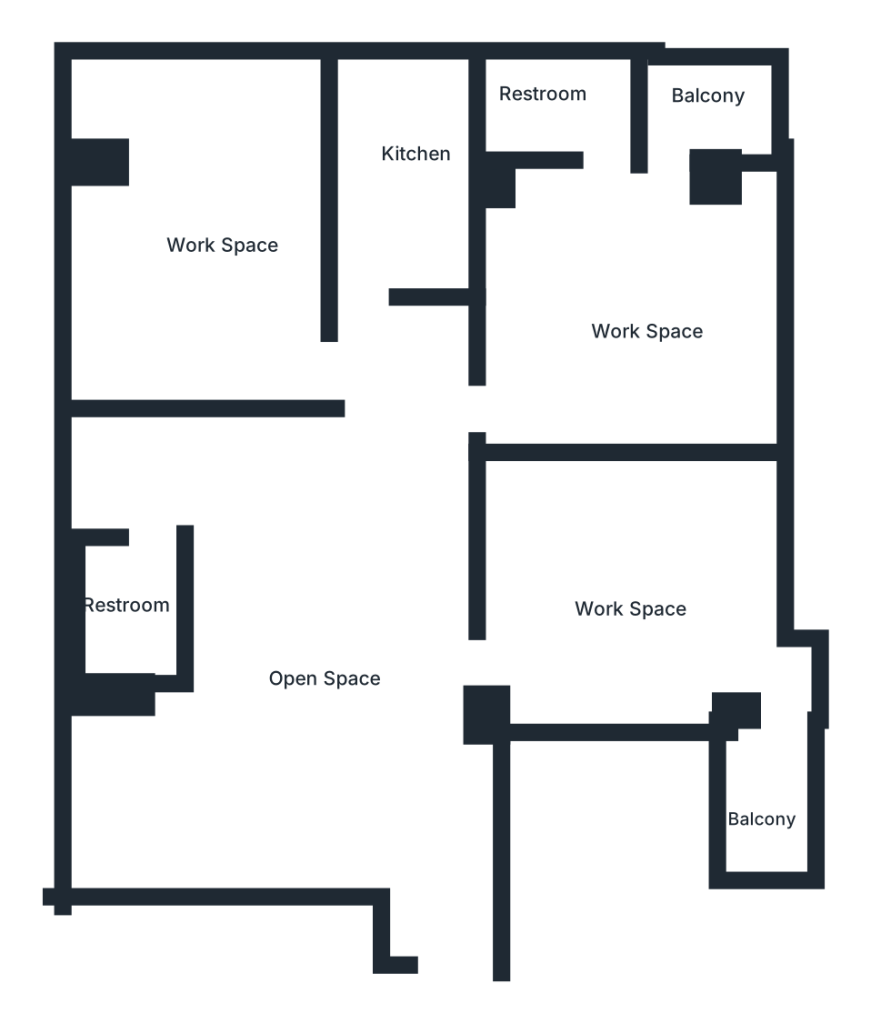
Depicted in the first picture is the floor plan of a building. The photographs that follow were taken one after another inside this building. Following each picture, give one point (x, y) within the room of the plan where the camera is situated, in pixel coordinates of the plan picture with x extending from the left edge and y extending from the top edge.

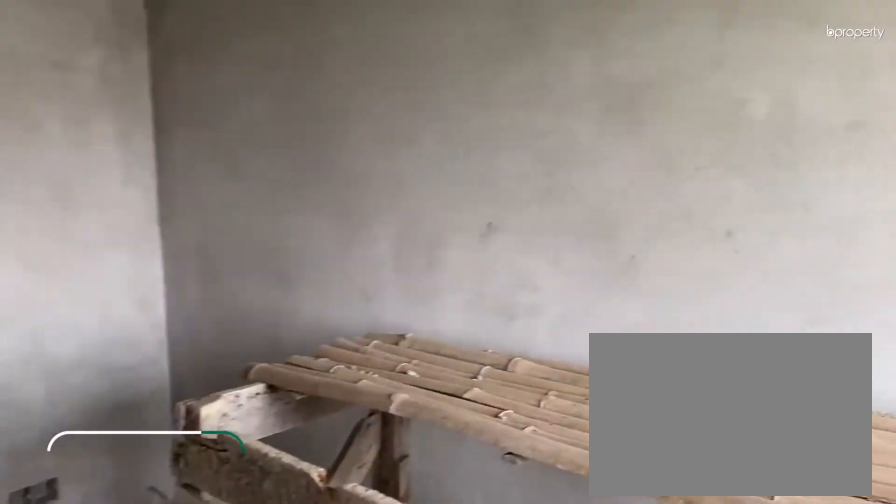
(646, 637)
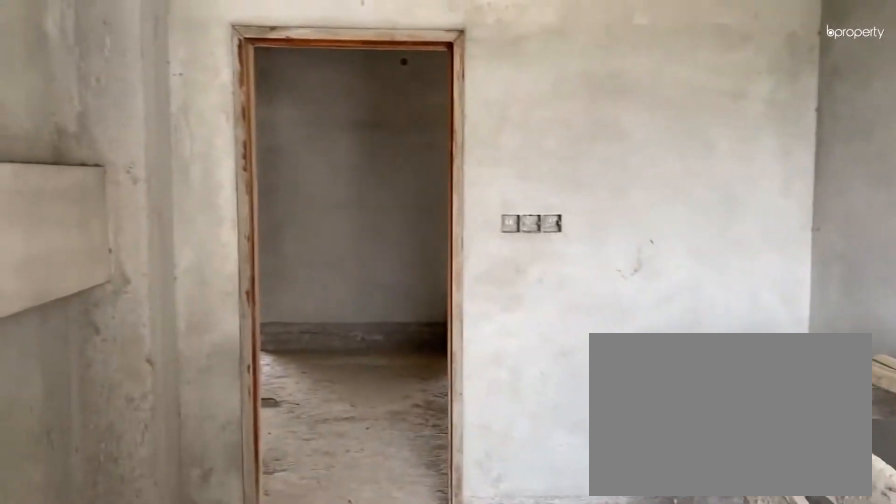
(646, 637)
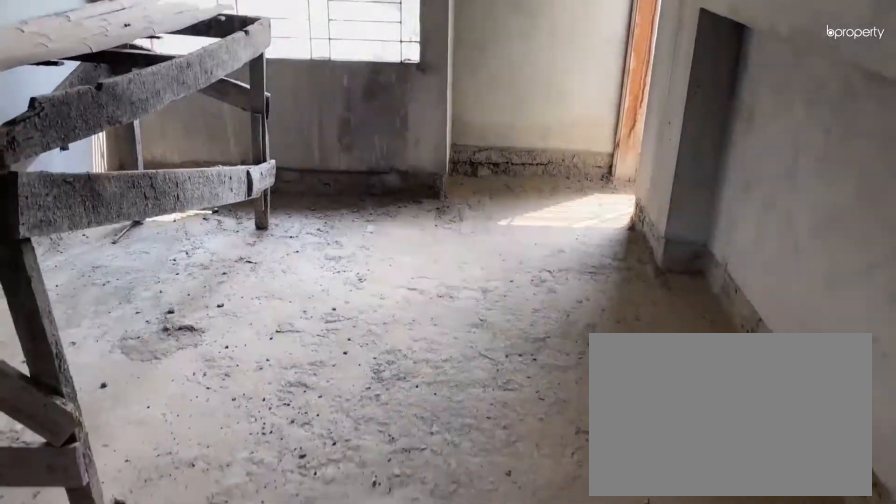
(660, 625)
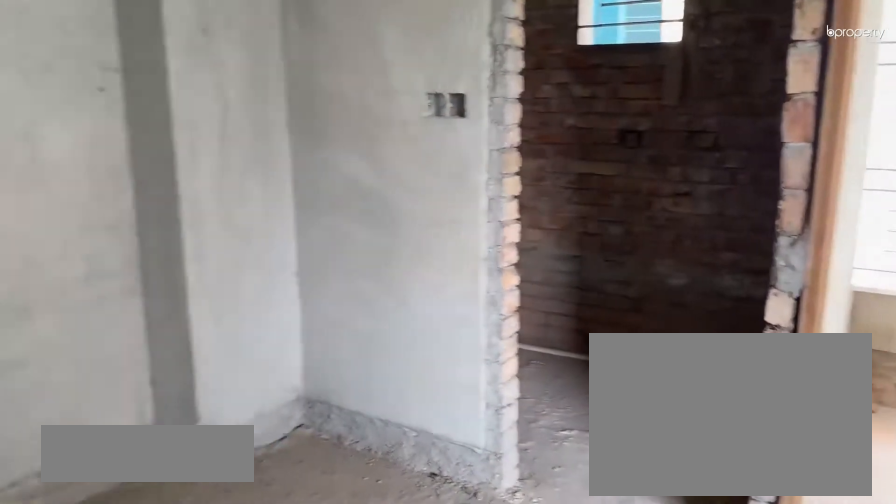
(632, 230)
